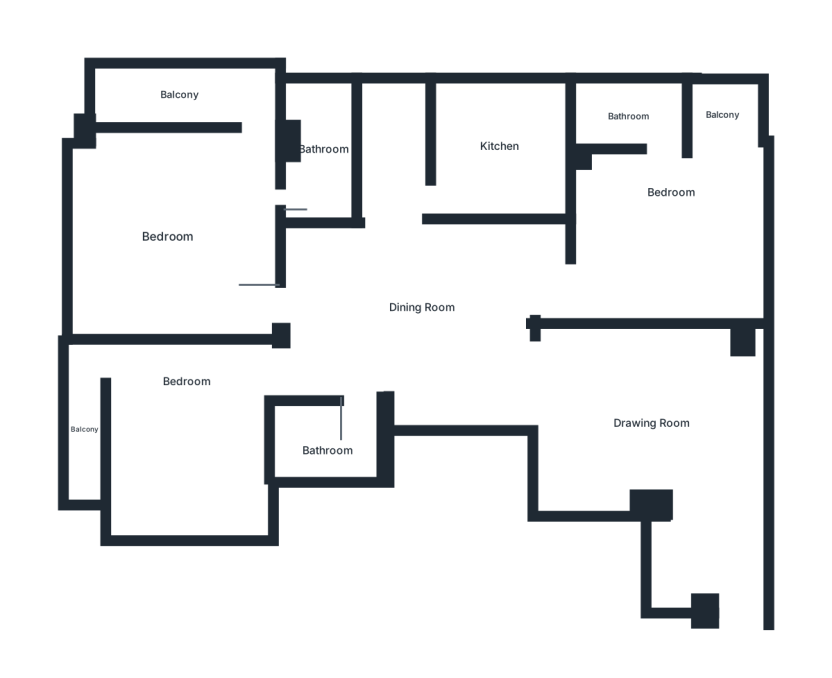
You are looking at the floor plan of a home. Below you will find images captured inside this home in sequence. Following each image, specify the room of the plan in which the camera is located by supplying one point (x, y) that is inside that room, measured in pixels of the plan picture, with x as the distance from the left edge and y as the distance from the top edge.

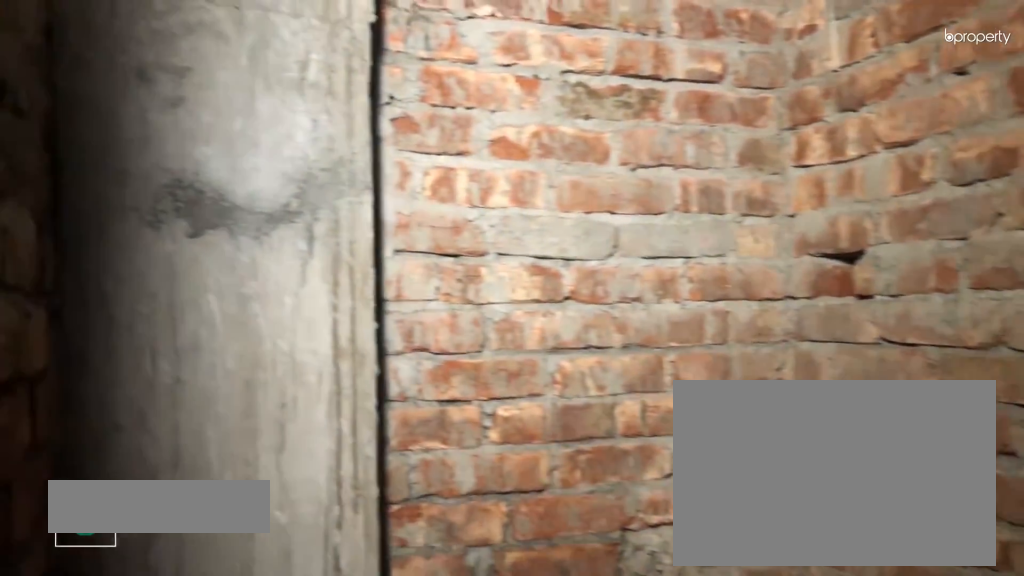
(629, 121)
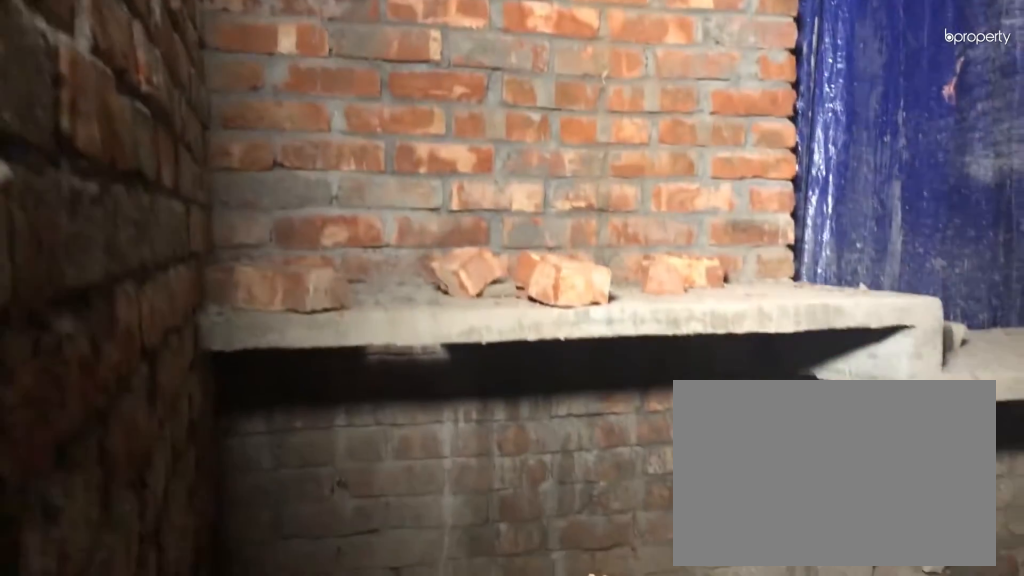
(503, 148)
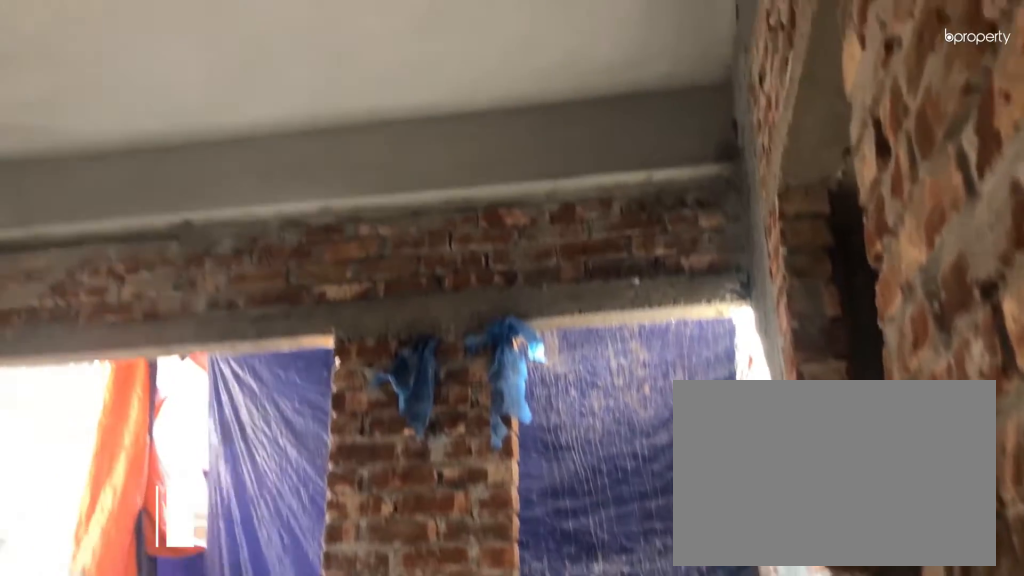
(167, 234)
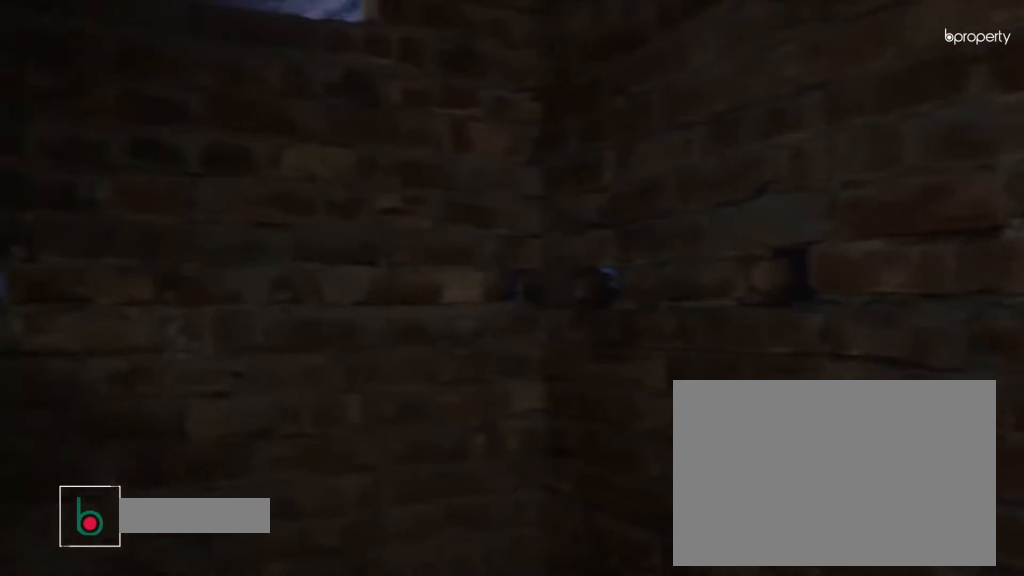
(318, 147)
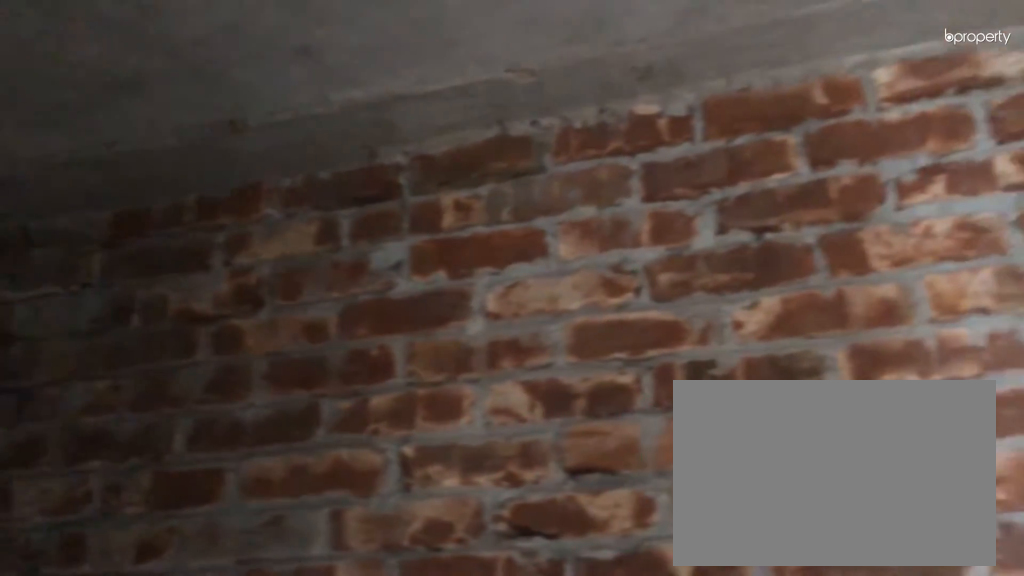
(318, 147)
